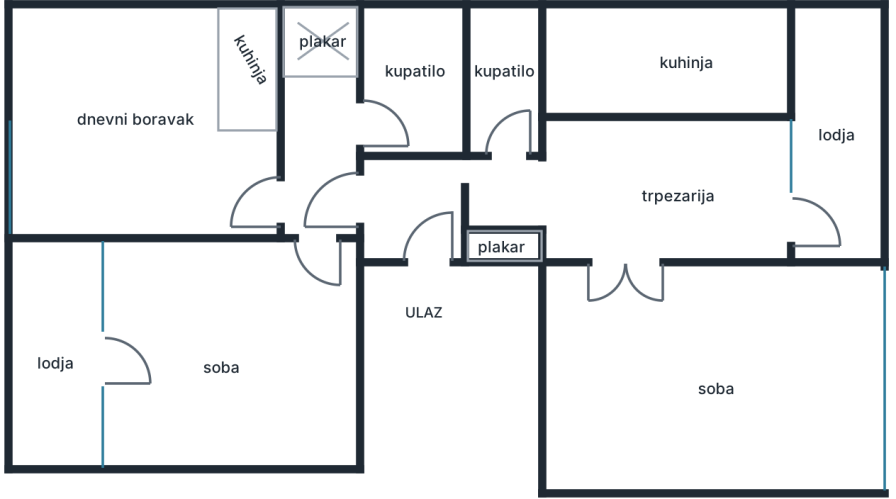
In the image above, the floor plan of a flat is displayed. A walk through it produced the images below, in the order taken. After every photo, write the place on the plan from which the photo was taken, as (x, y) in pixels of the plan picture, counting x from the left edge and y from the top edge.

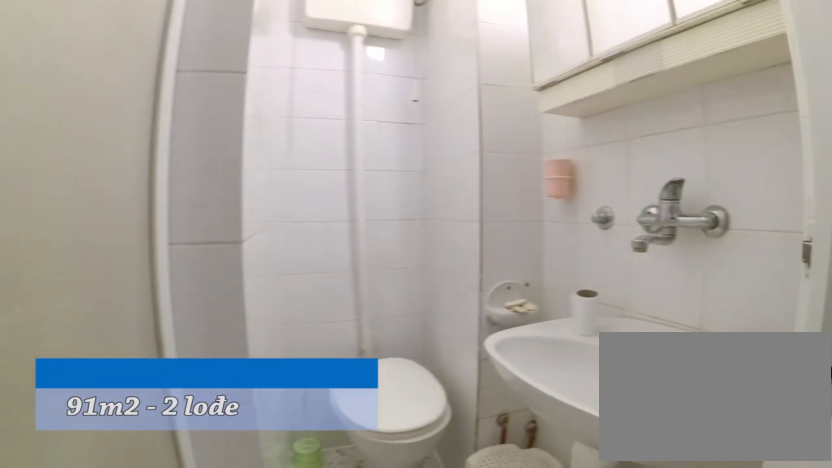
(505, 155)
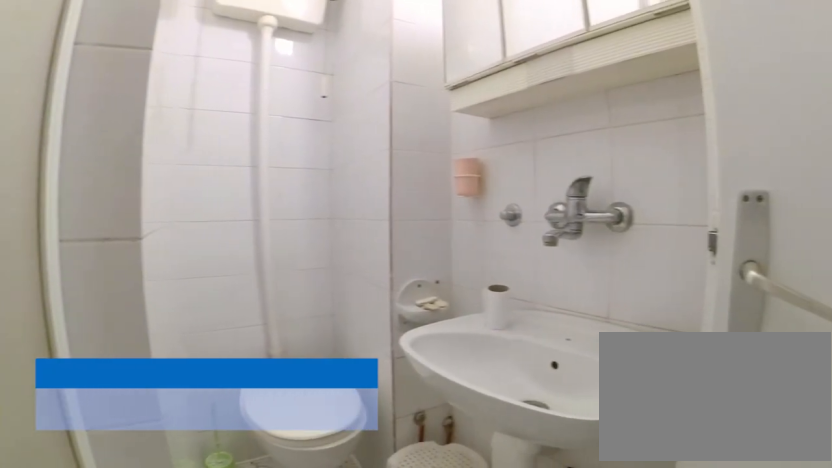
(505, 154)
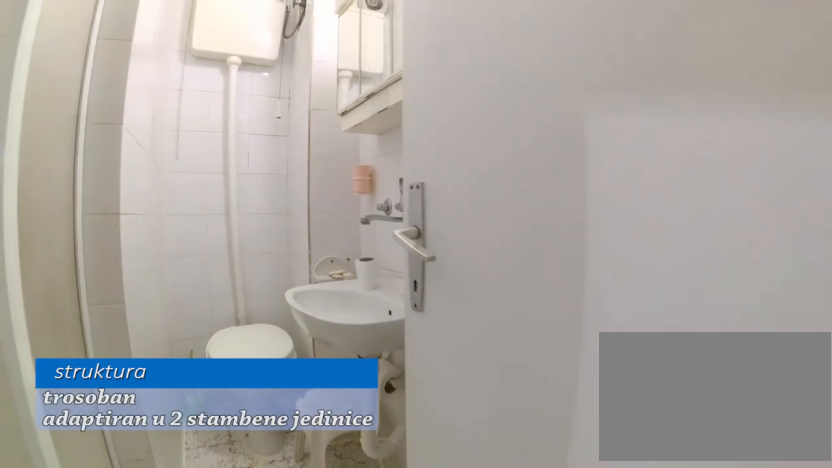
(489, 167)
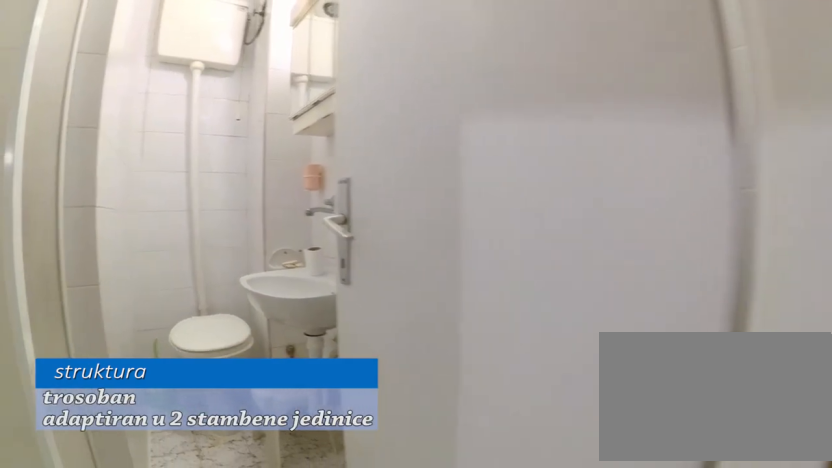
(478, 176)
